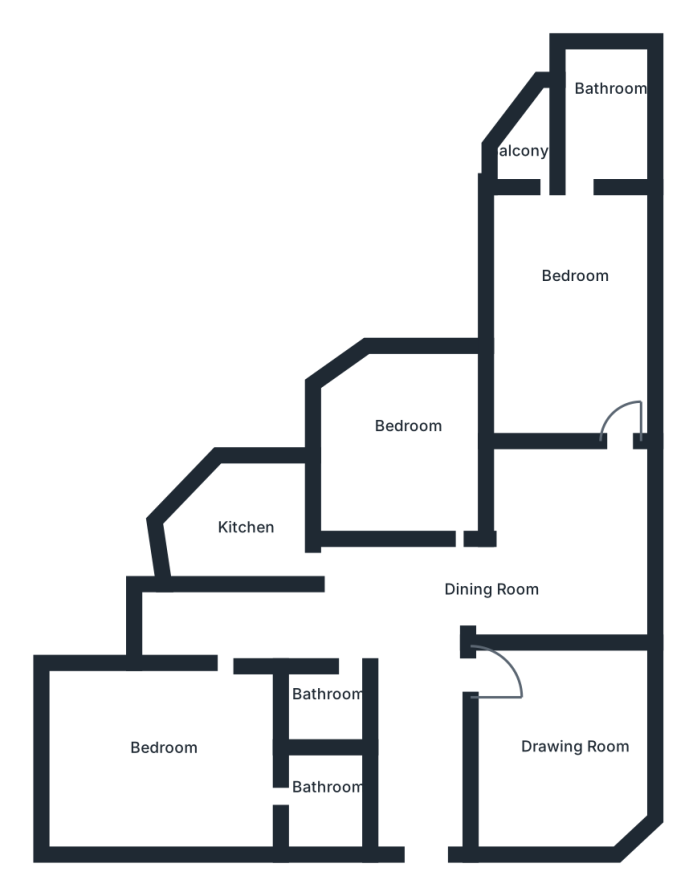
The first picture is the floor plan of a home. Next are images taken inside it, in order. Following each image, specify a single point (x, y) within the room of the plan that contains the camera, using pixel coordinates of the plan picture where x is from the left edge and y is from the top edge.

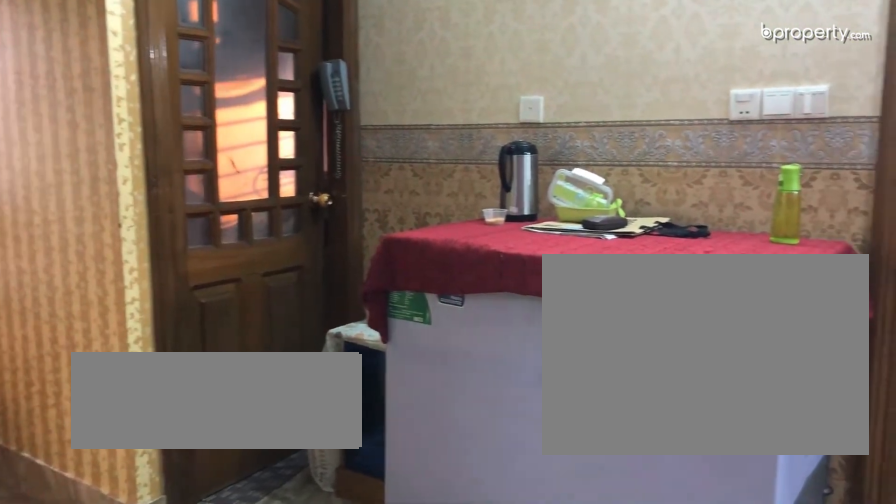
(402, 606)
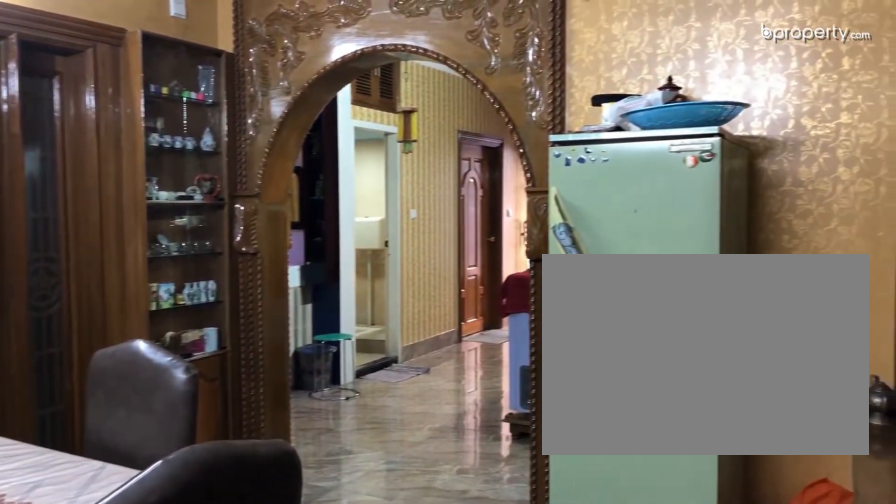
(568, 570)
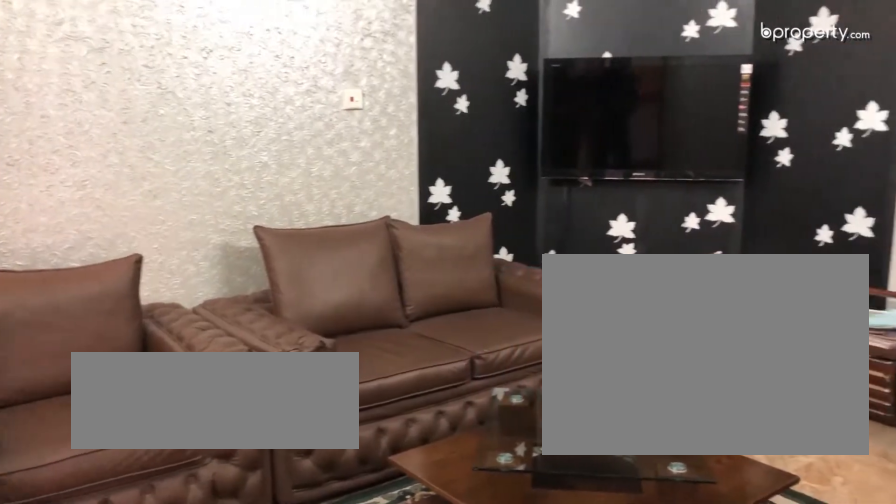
(573, 755)
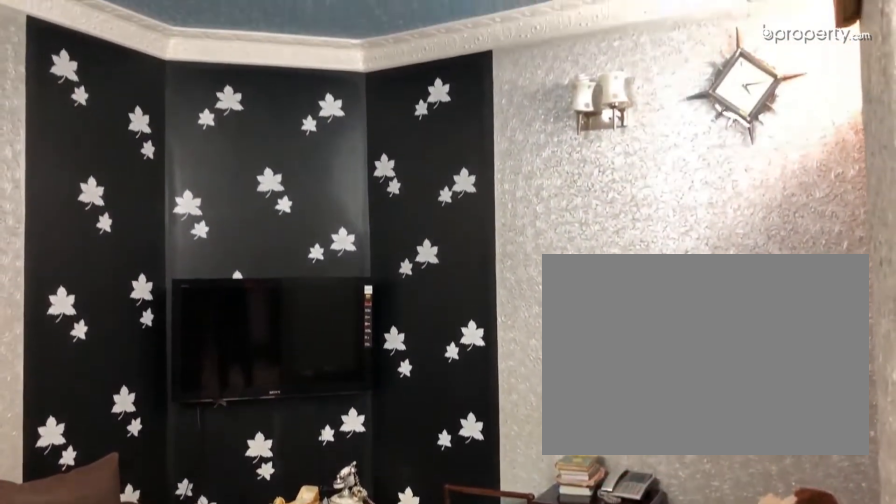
(571, 748)
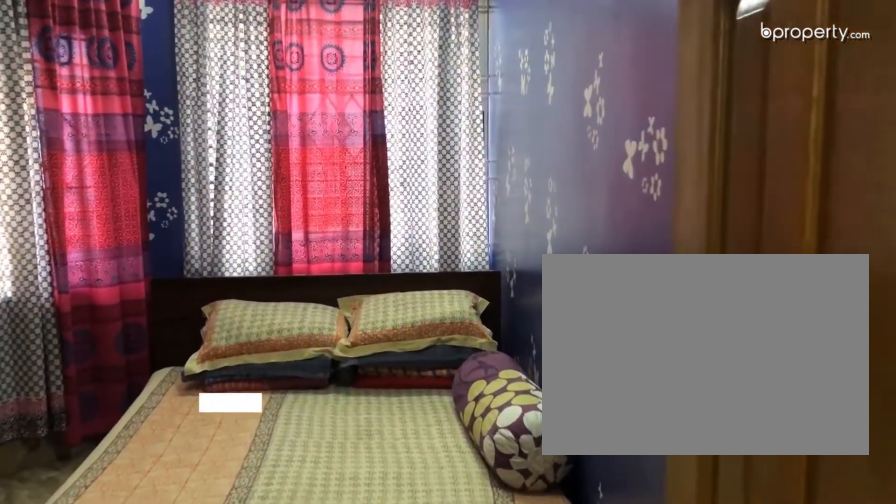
(410, 445)
